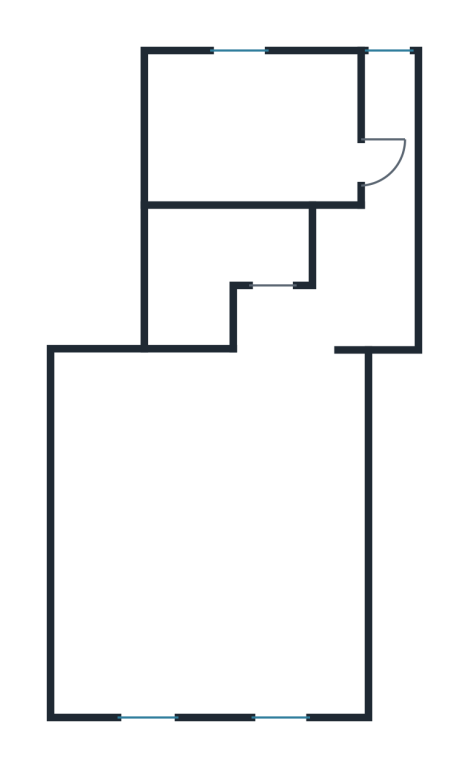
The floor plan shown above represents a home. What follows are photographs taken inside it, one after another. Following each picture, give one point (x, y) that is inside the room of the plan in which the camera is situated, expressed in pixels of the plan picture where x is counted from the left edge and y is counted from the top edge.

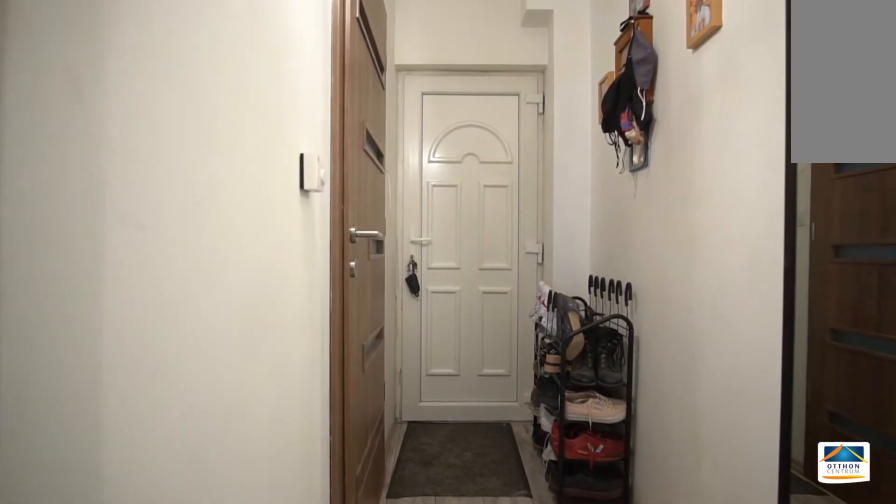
(387, 223)
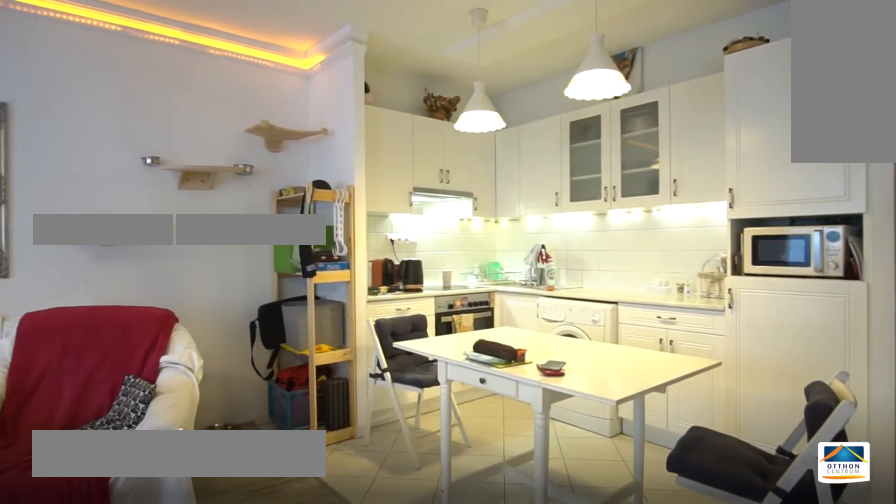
(217, 537)
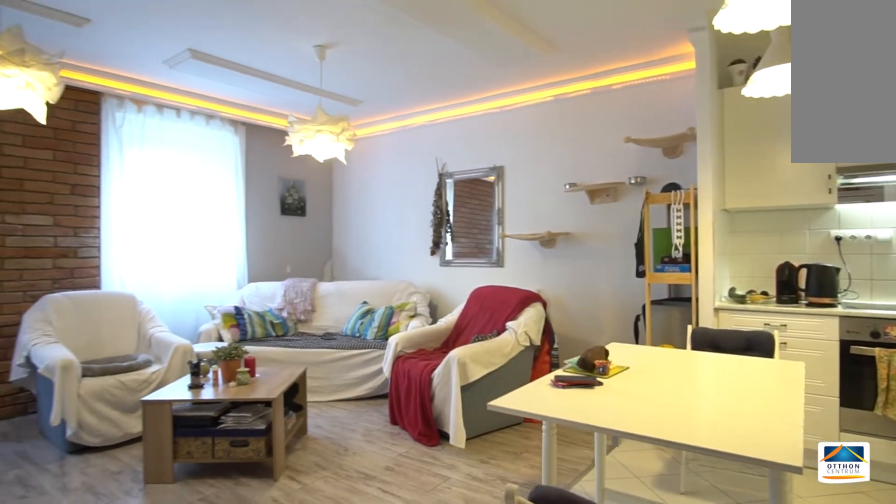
(218, 537)
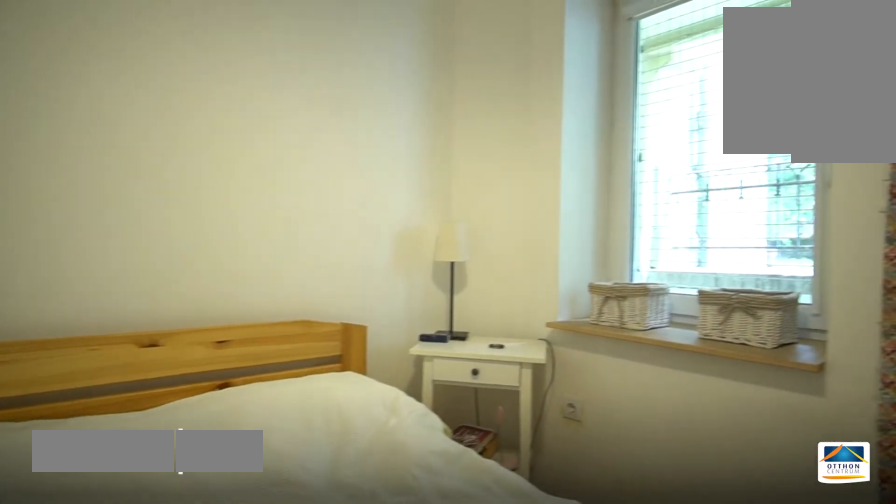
(240, 119)
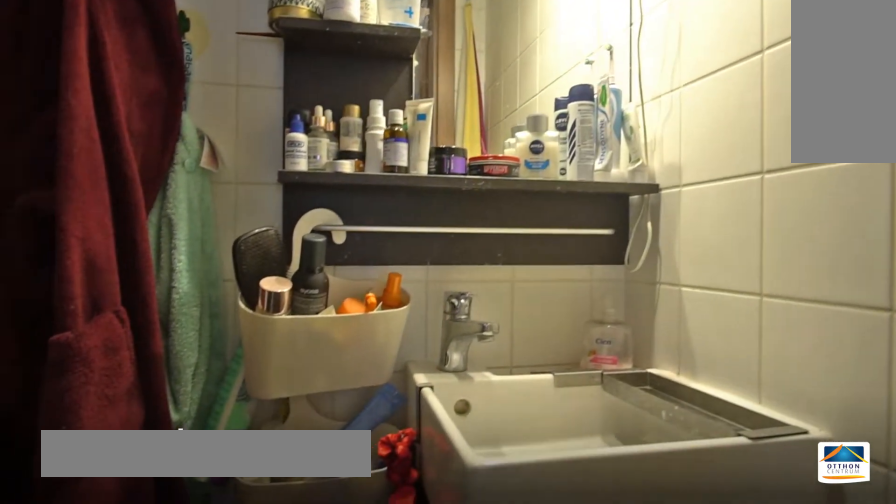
(231, 249)
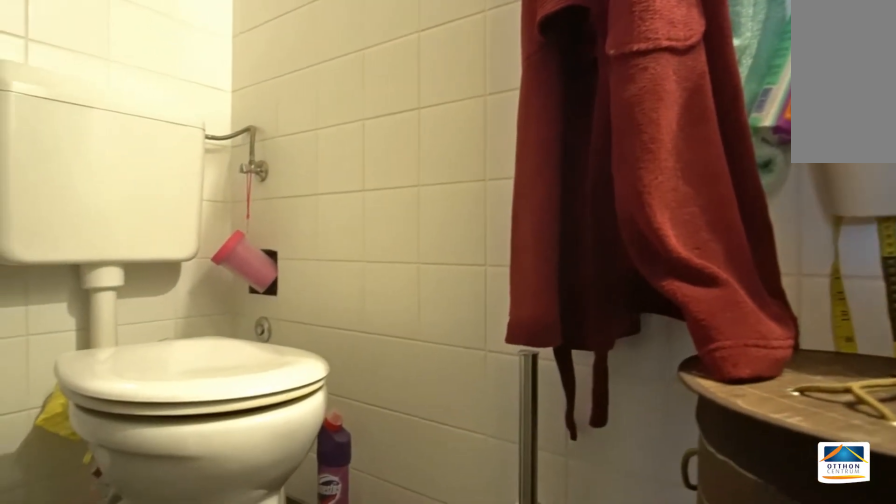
(231, 249)
